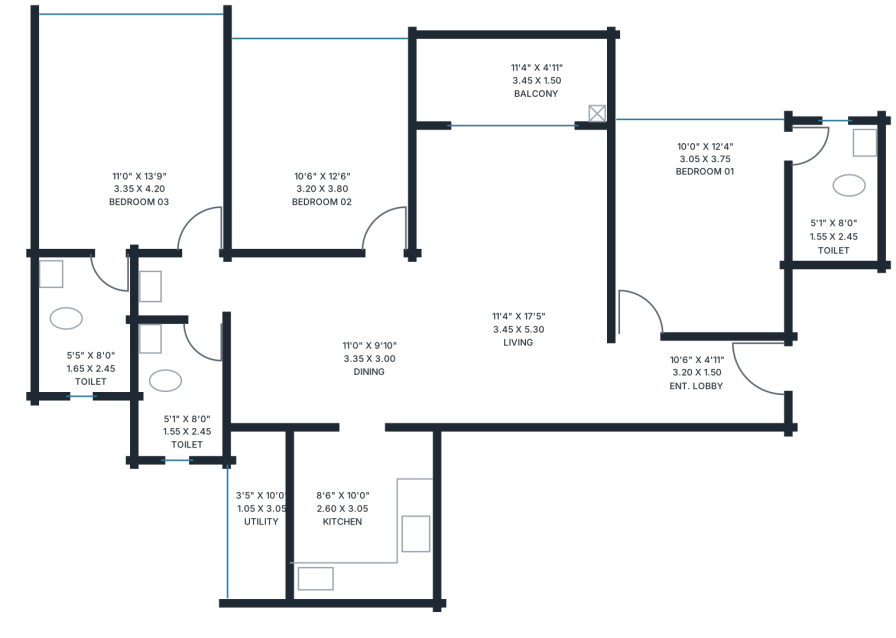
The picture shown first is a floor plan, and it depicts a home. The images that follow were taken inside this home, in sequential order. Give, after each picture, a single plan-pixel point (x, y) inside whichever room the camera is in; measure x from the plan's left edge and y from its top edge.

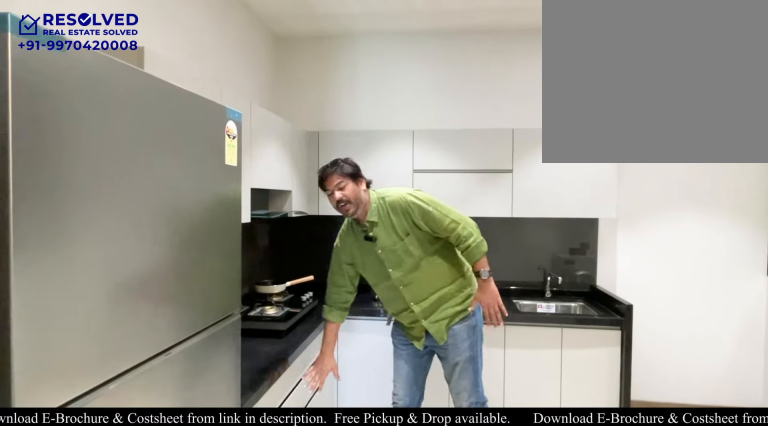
(362, 513)
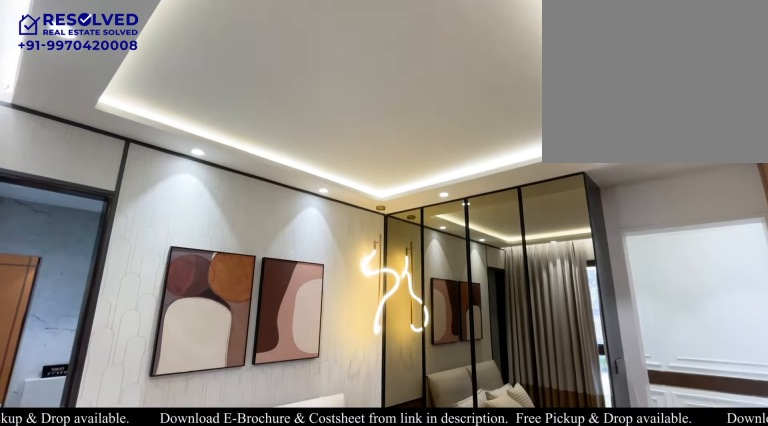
(700, 227)
